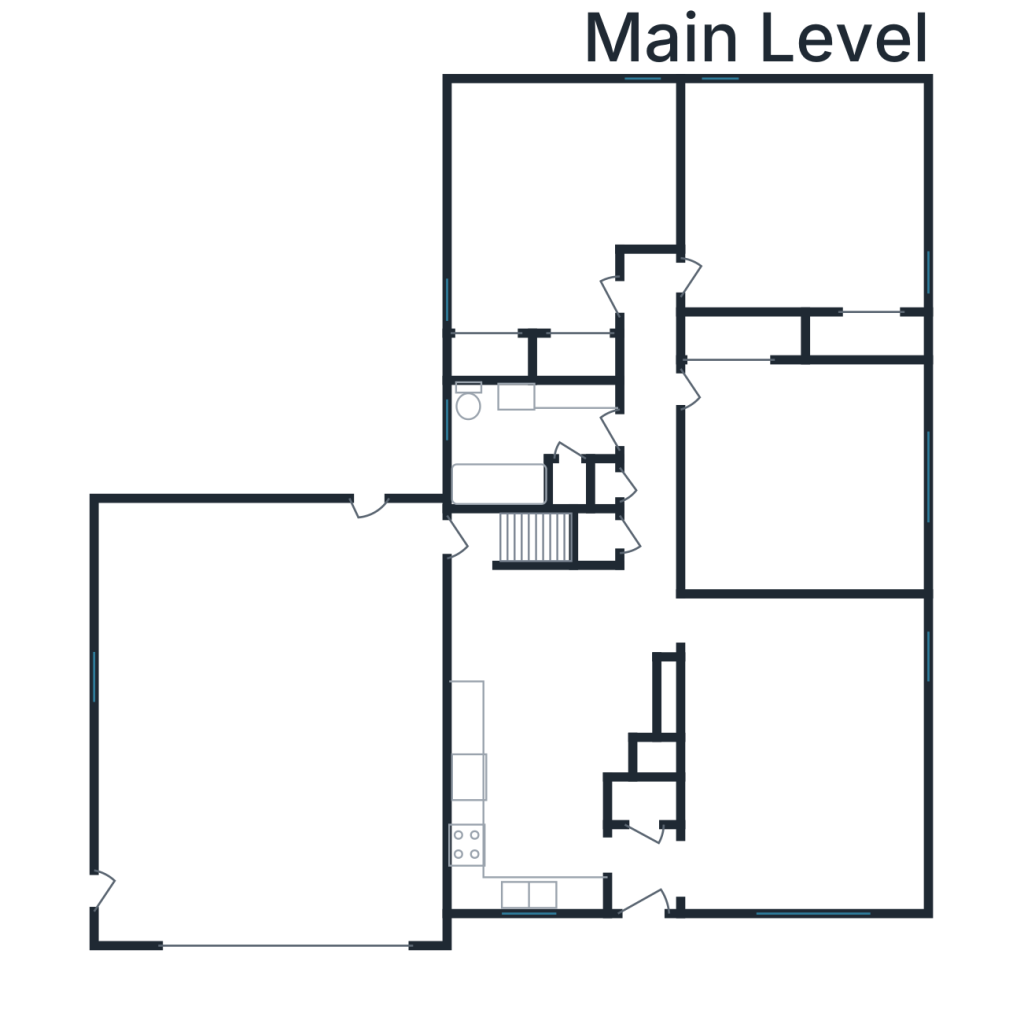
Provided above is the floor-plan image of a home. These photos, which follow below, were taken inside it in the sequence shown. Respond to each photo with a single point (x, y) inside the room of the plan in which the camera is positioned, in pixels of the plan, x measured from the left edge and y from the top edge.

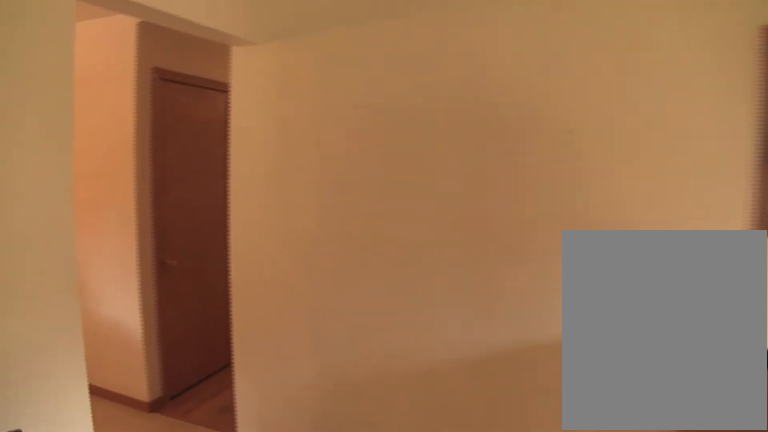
(799, 754)
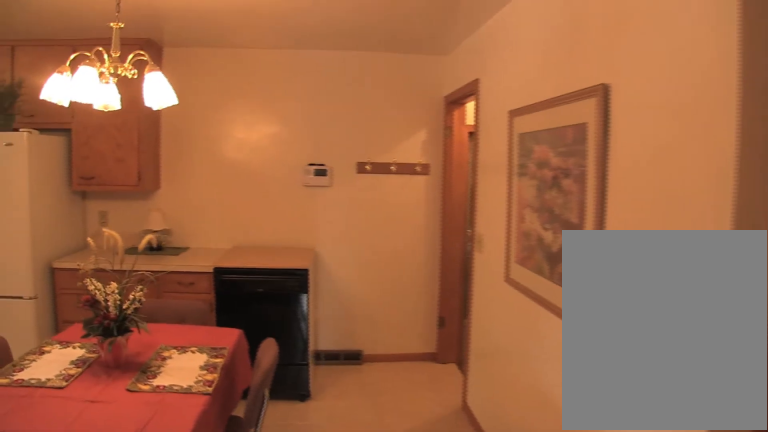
(546, 725)
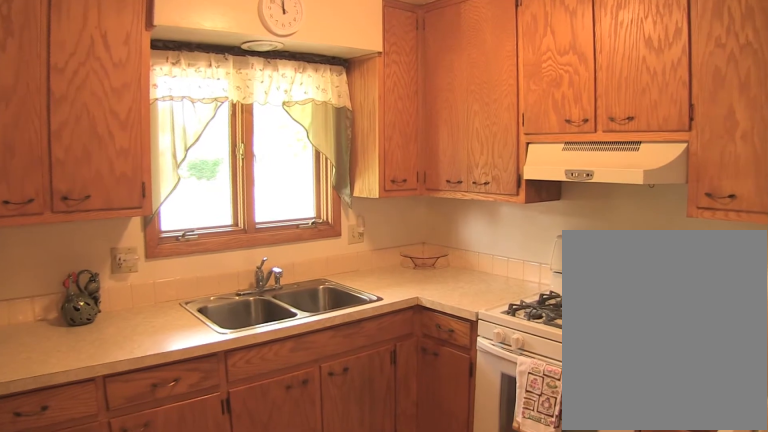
(546, 725)
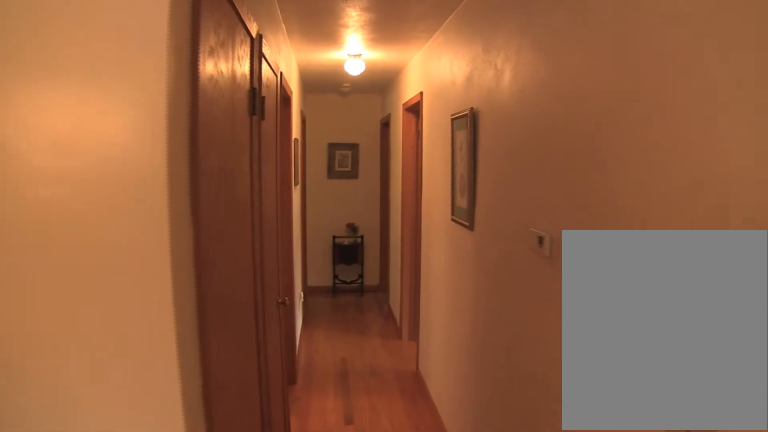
(650, 408)
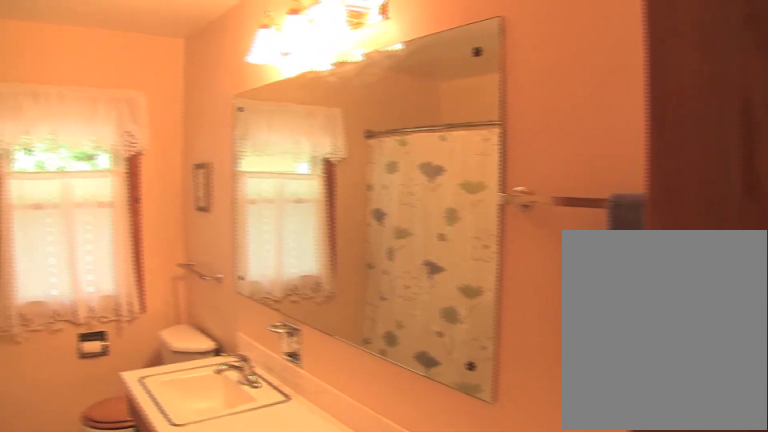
(525, 438)
